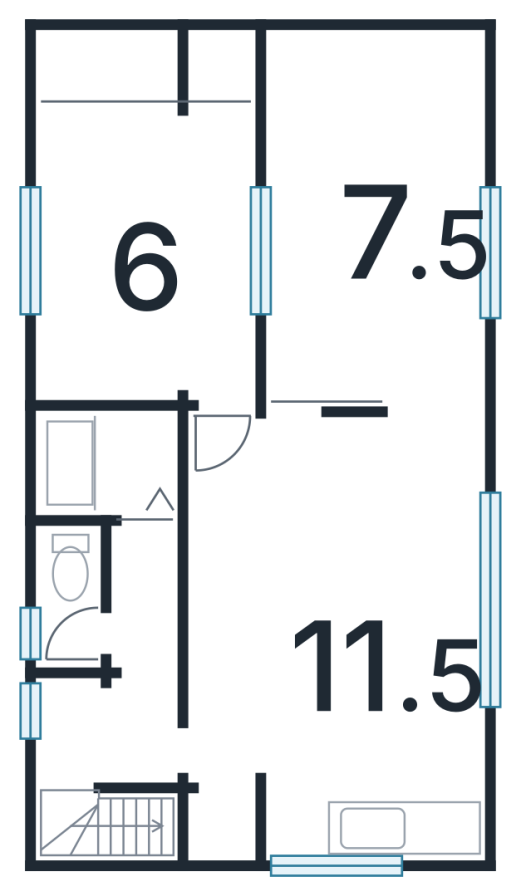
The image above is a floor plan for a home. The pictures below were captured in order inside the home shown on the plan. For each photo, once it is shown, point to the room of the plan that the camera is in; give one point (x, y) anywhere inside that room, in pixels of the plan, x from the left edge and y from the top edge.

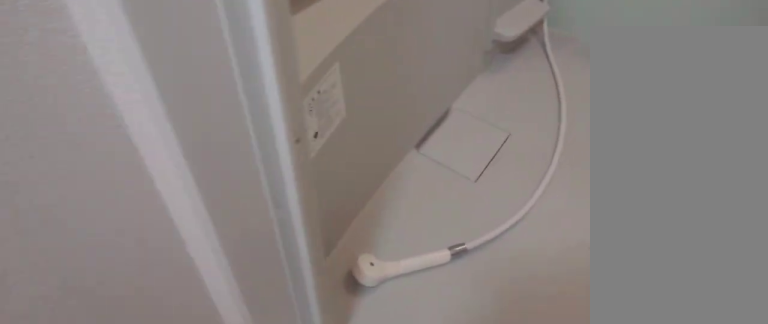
(116, 464)
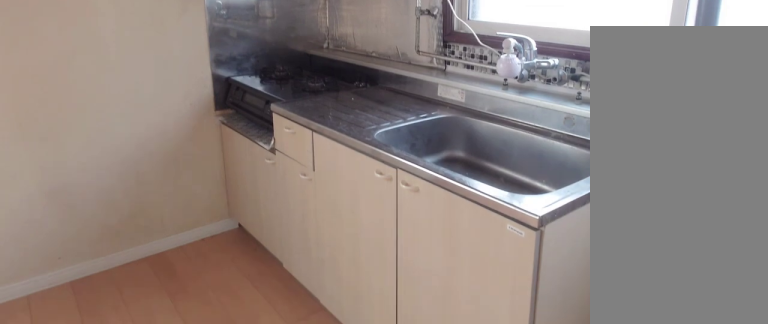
(329, 632)
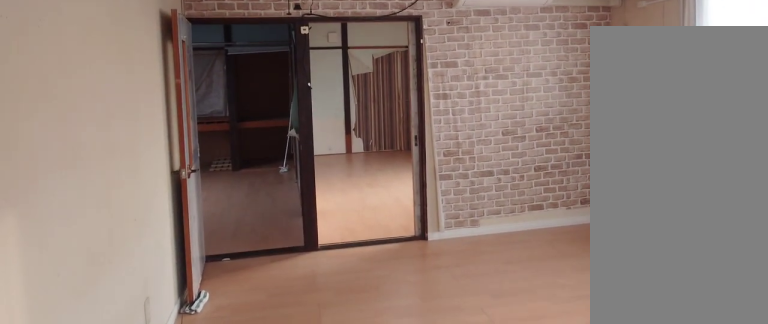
(329, 632)
